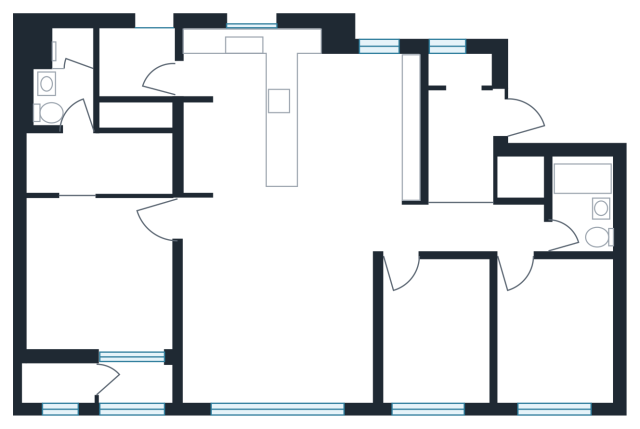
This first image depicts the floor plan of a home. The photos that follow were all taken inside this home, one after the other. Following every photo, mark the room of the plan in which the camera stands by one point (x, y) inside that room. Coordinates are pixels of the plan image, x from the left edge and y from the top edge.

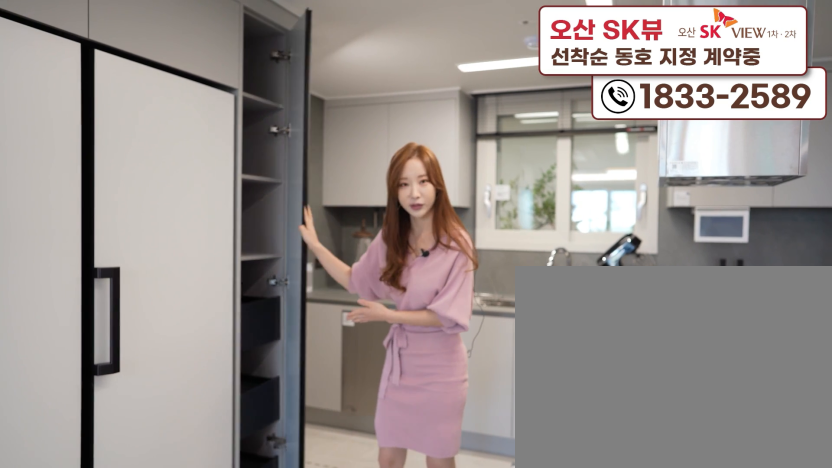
(255, 203)
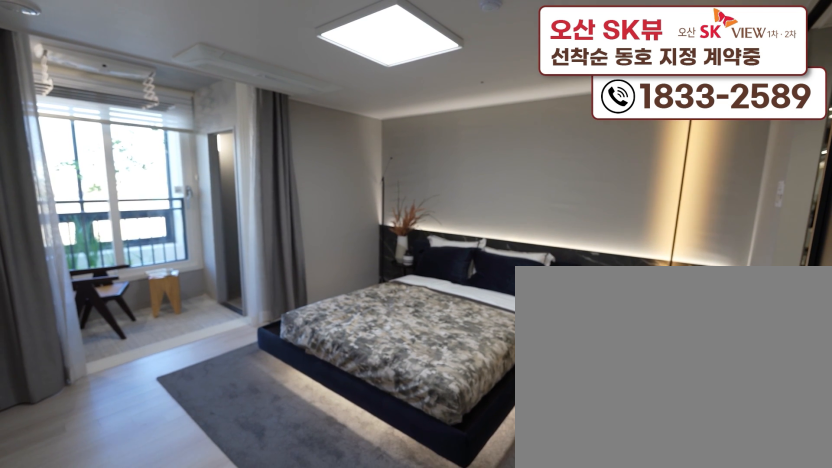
(102, 317)
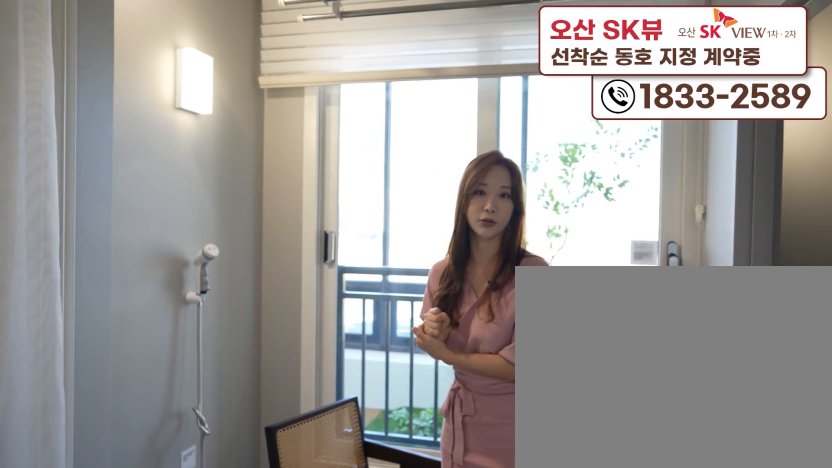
(133, 398)
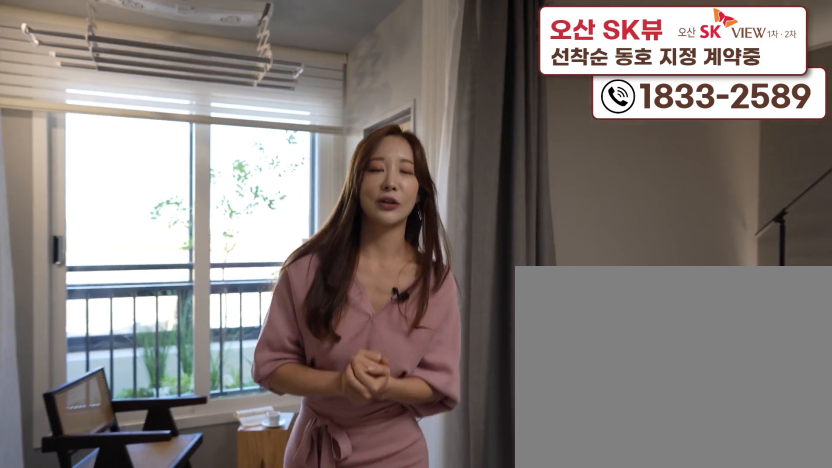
(133, 398)
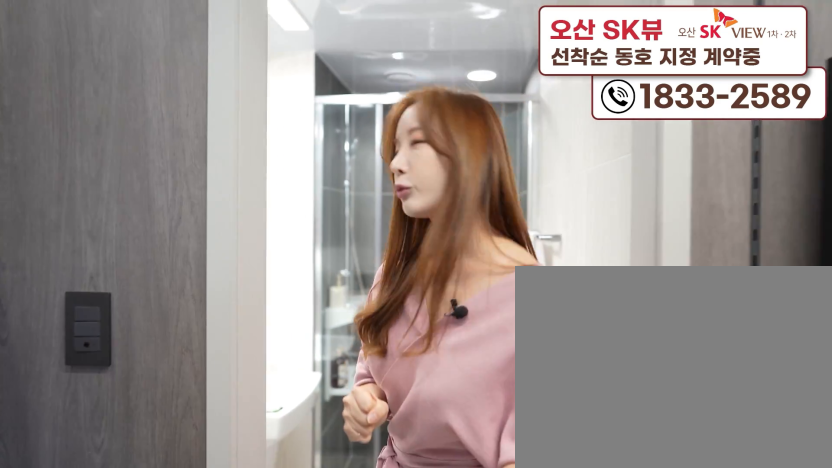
(73, 185)
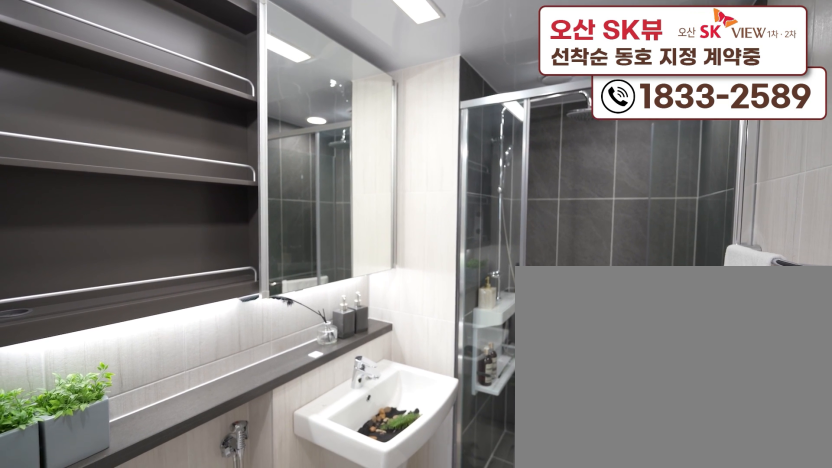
(70, 104)
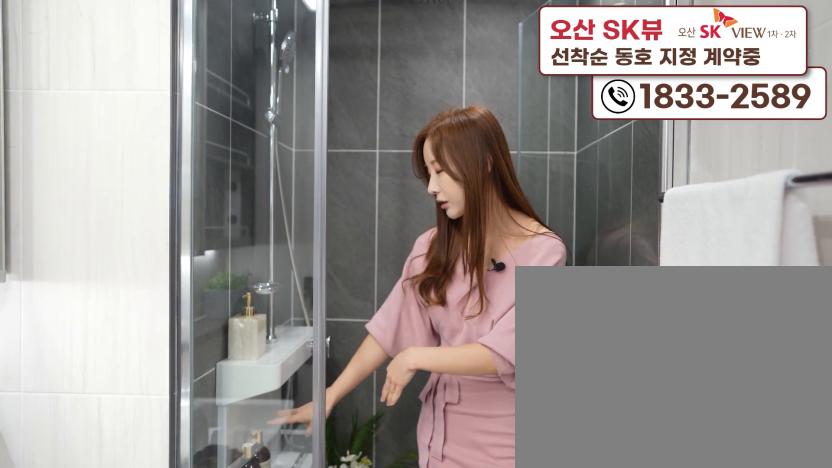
(70, 104)
